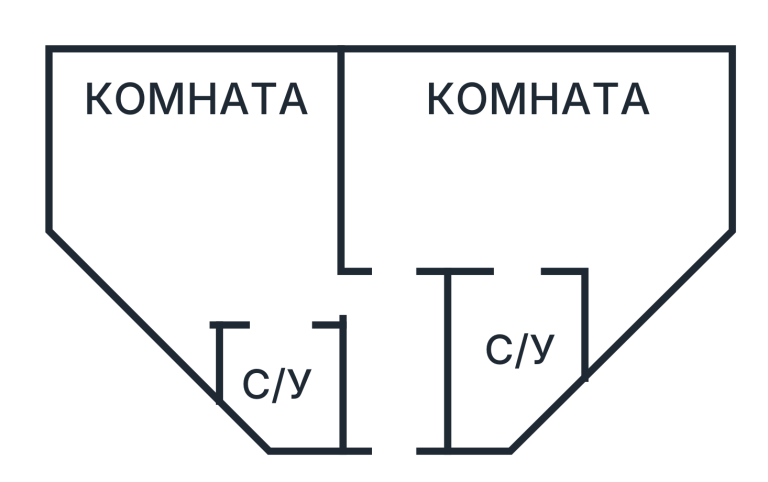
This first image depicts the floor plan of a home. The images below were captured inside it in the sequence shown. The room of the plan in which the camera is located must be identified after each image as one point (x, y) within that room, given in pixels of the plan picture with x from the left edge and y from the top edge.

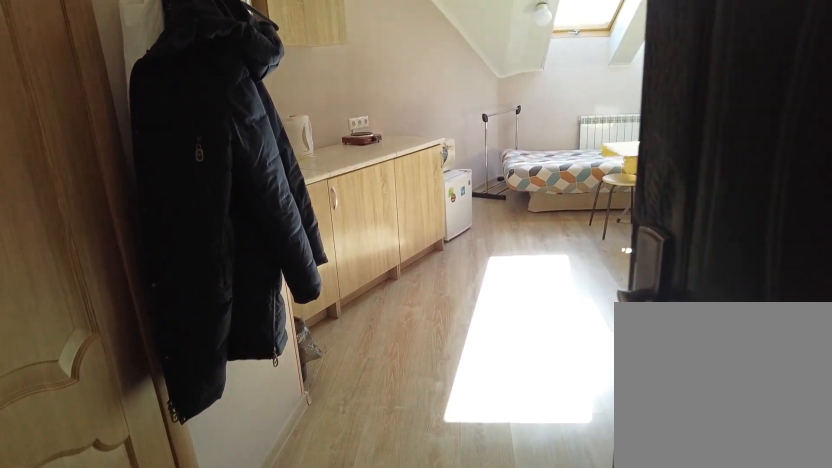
(369, 308)
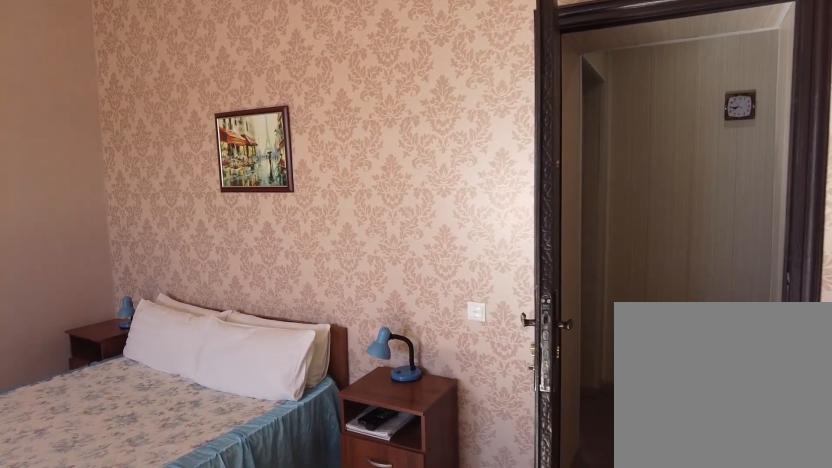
(251, 258)
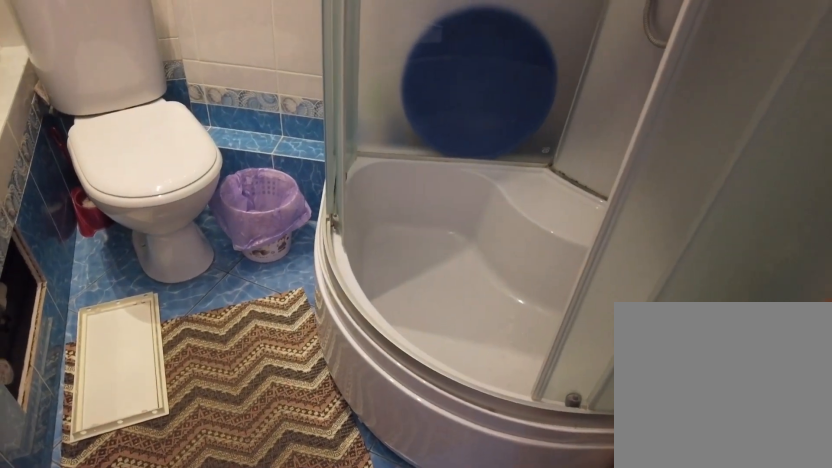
(296, 368)
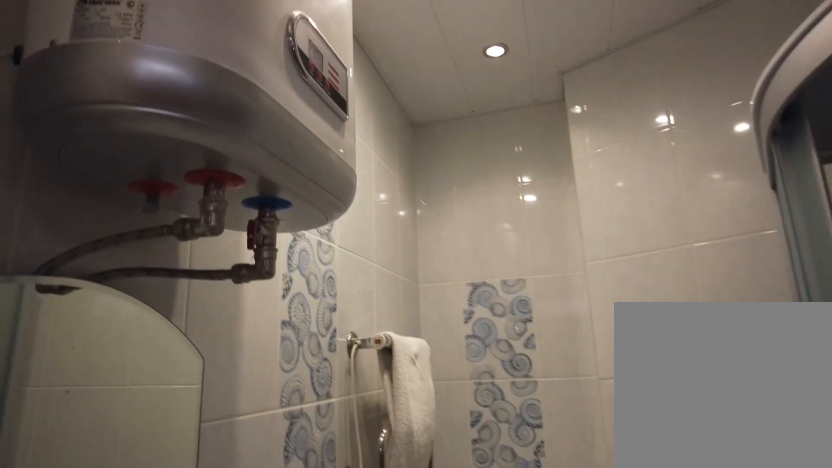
(296, 368)
